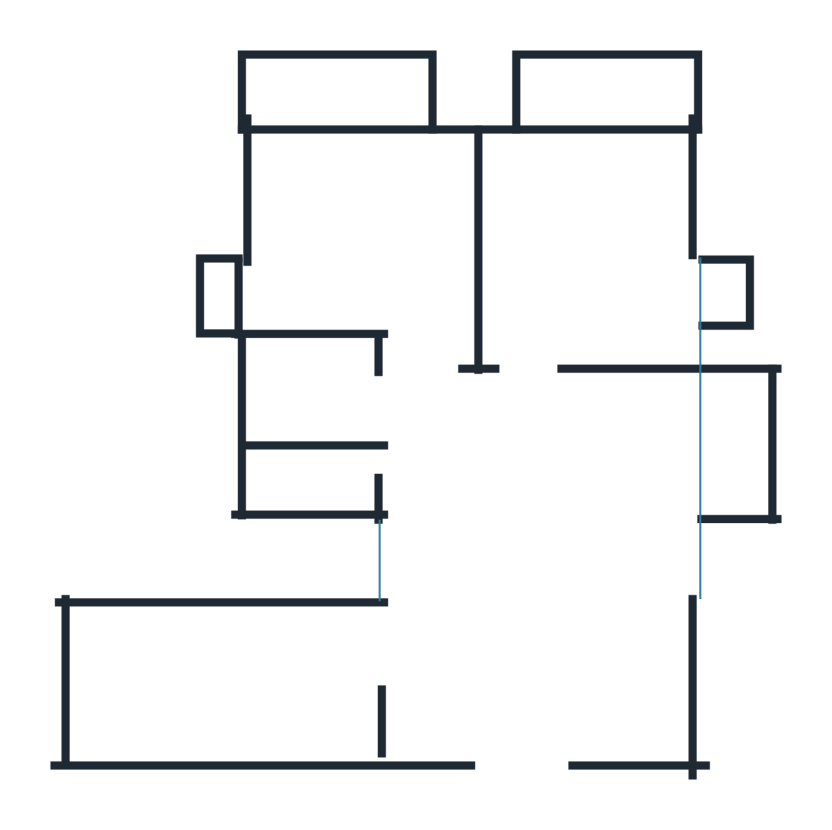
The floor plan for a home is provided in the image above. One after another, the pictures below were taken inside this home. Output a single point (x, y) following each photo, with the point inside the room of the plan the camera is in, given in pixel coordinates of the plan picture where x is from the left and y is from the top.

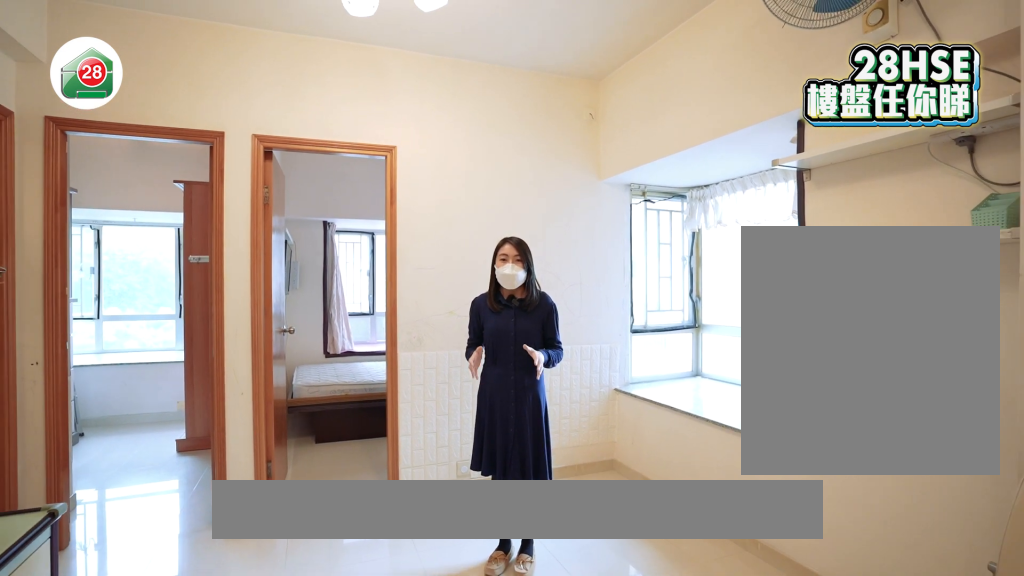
(543, 567)
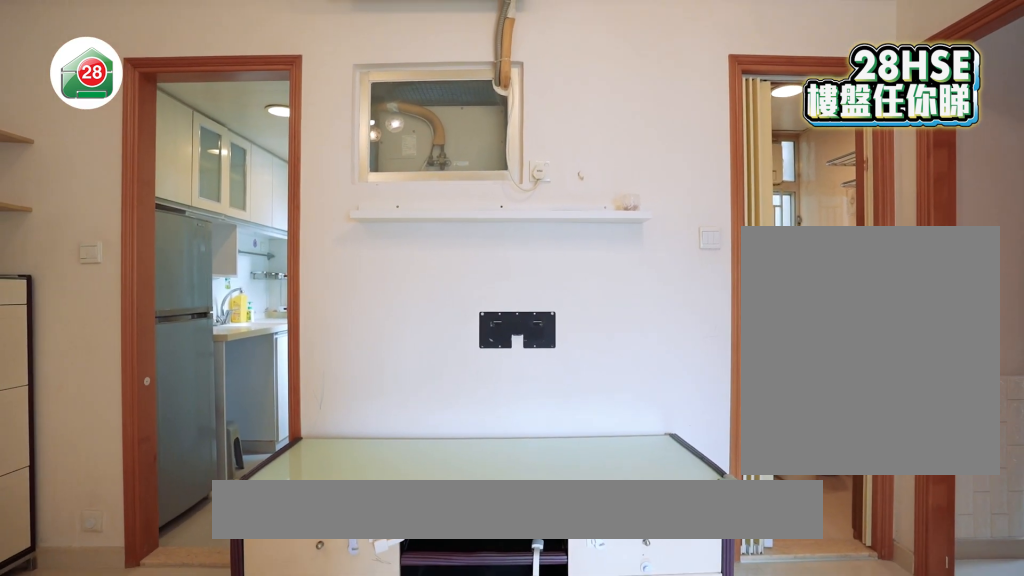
(541, 584)
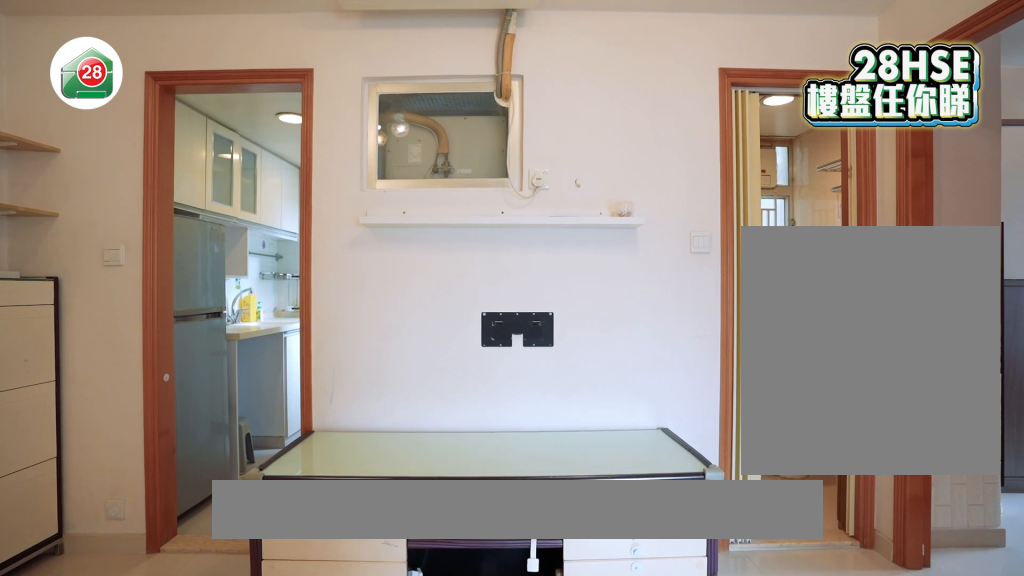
(541, 584)
